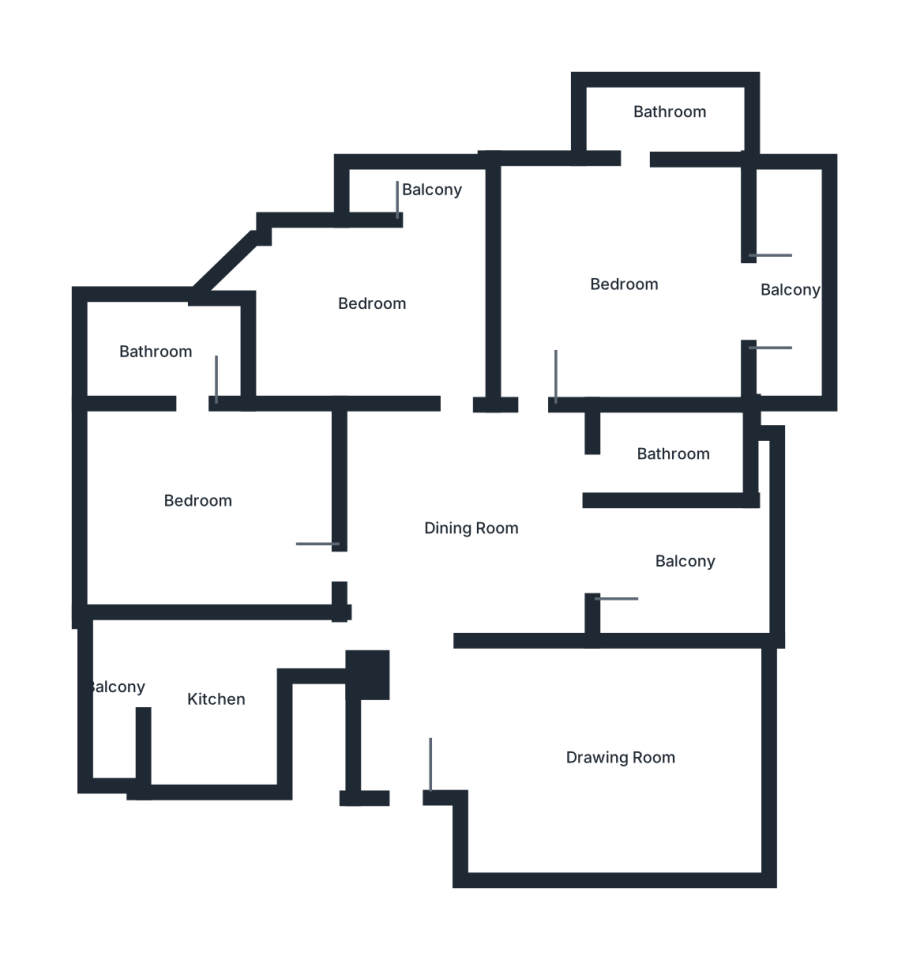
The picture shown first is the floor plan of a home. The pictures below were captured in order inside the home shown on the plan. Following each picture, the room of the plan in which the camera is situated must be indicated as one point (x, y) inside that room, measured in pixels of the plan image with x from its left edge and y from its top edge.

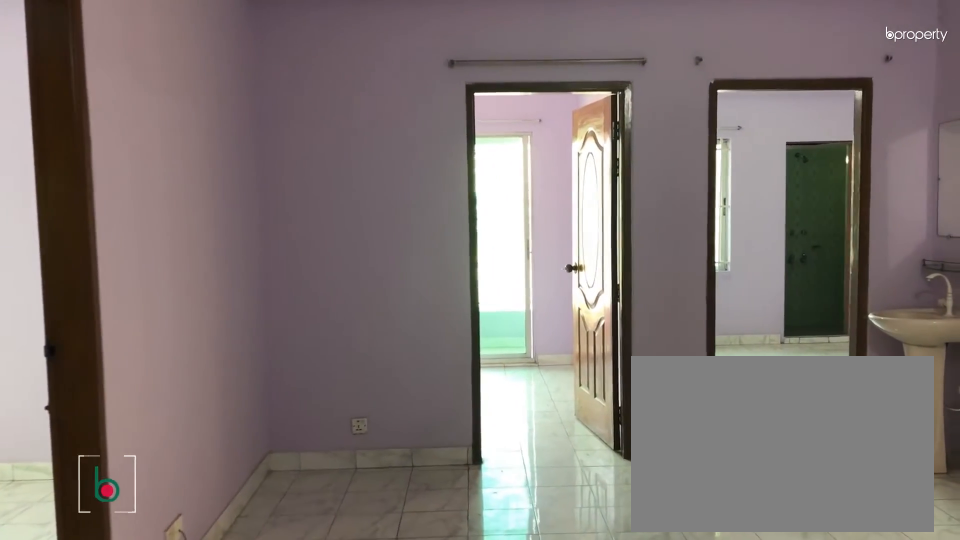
(474, 531)
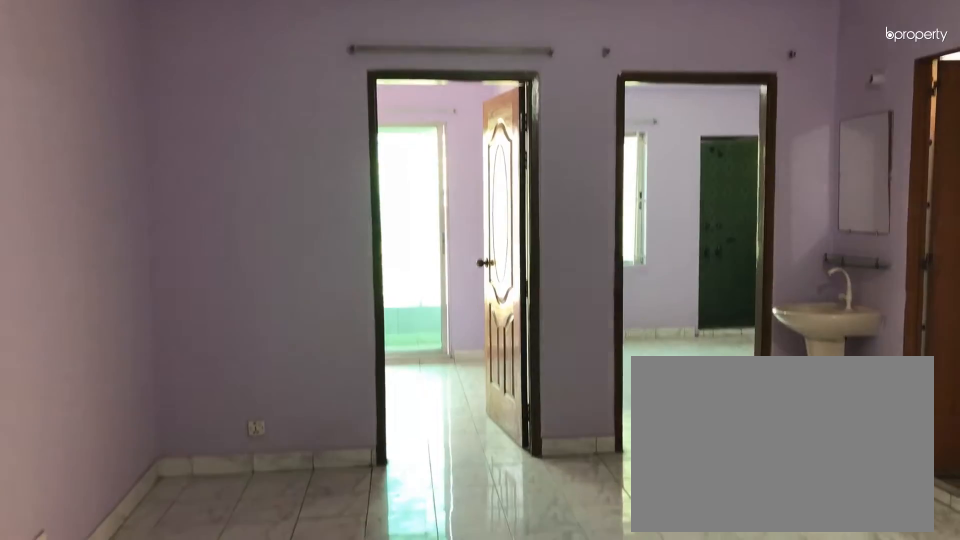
(473, 532)
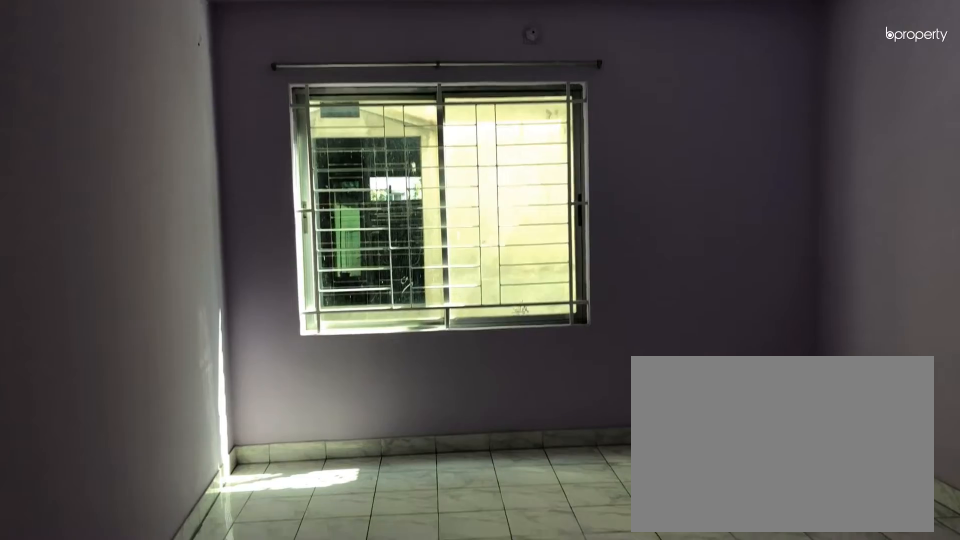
(618, 764)
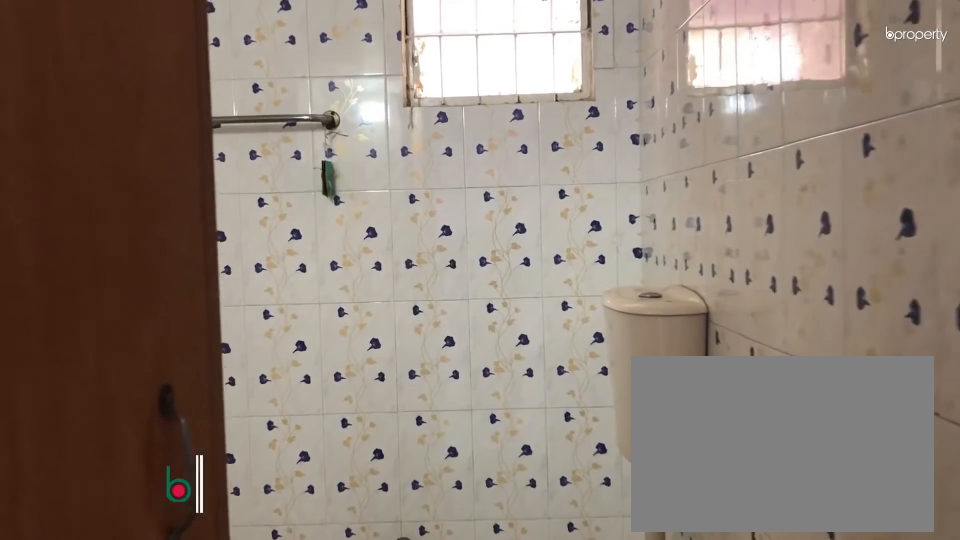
(668, 456)
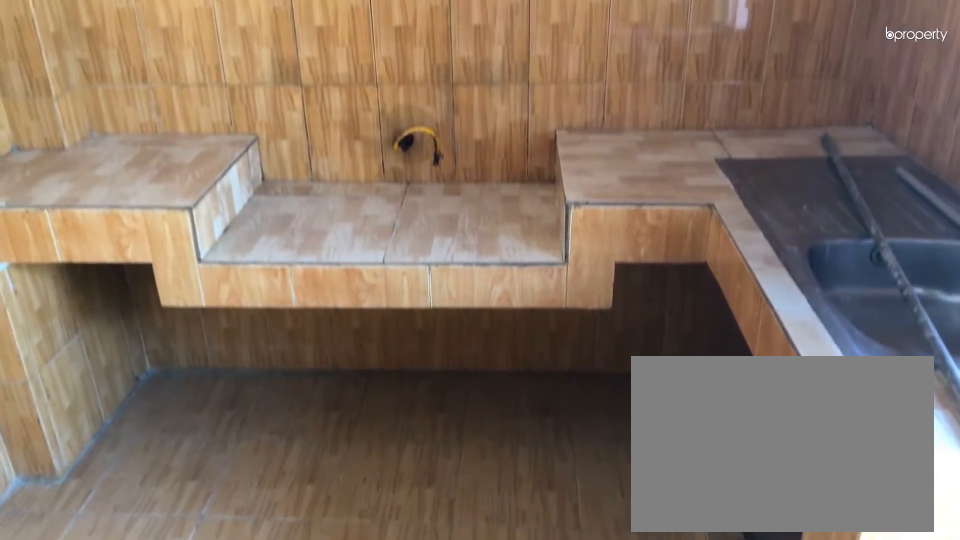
(210, 707)
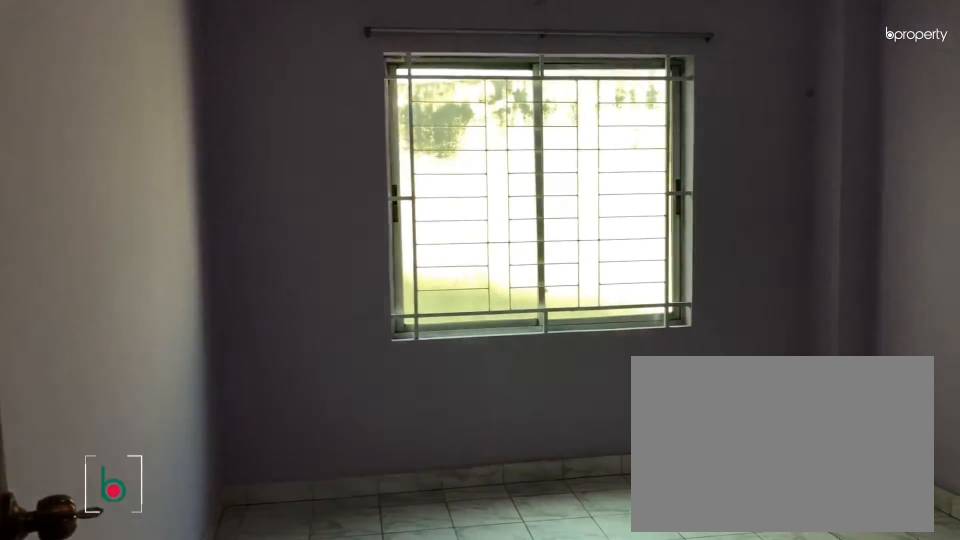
(198, 501)
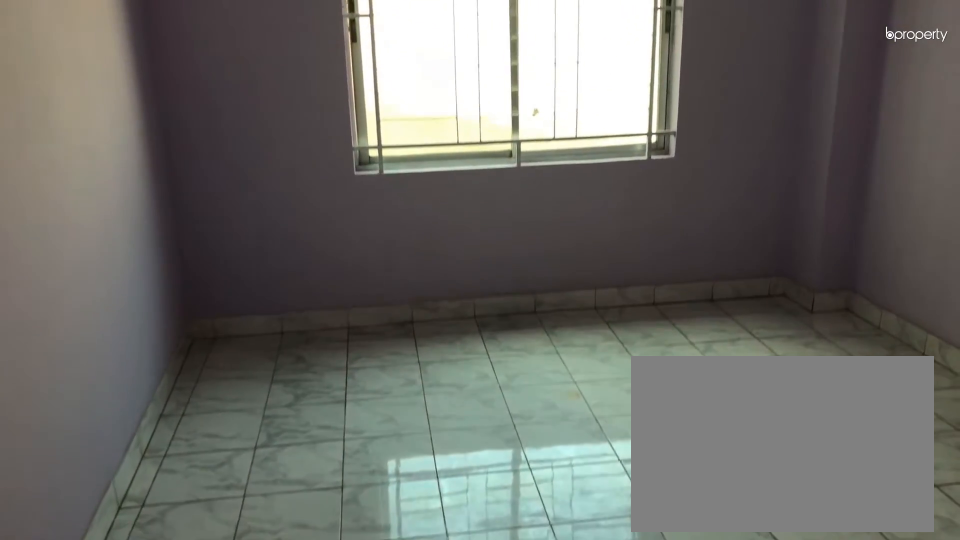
(198, 501)
